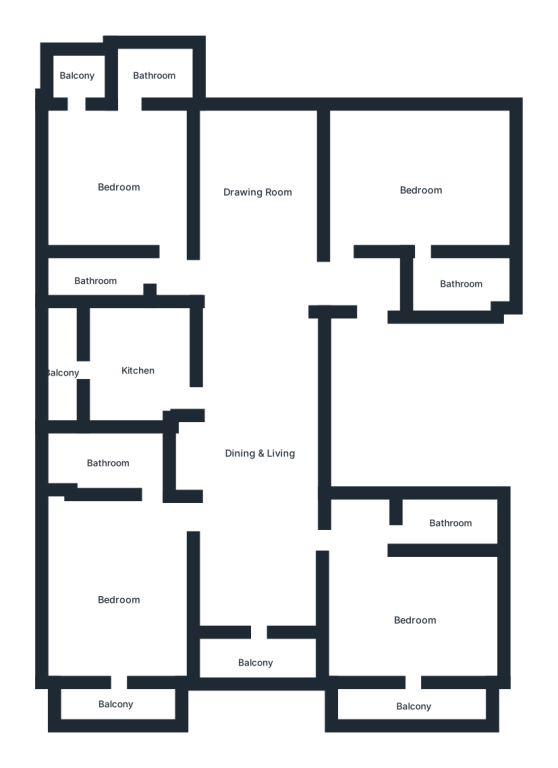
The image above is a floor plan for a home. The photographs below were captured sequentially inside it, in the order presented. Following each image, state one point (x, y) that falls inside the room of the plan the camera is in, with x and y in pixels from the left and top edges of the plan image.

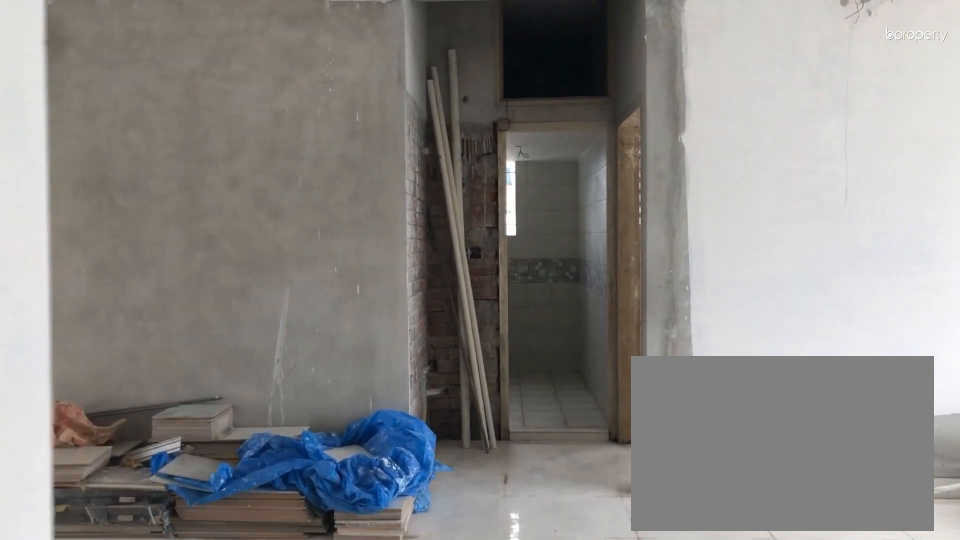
(293, 286)
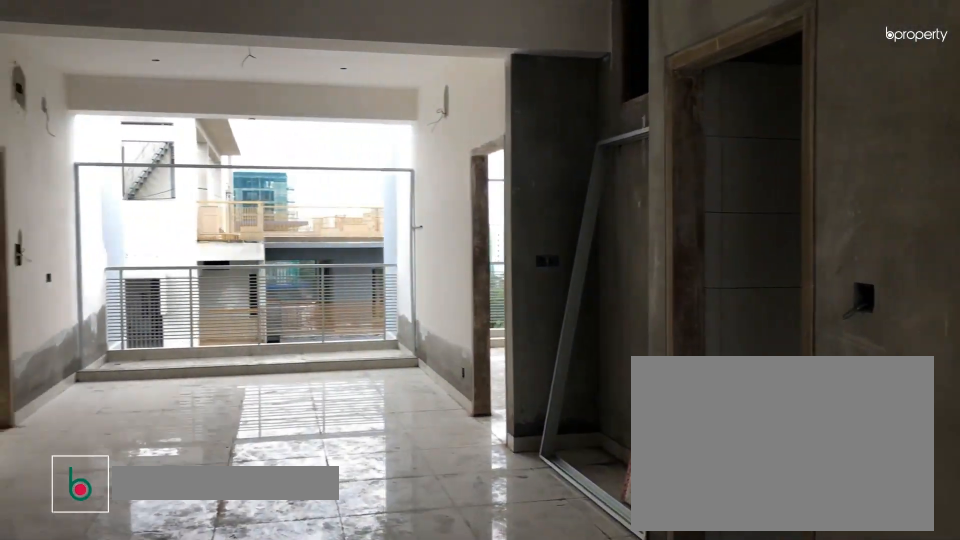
(258, 454)
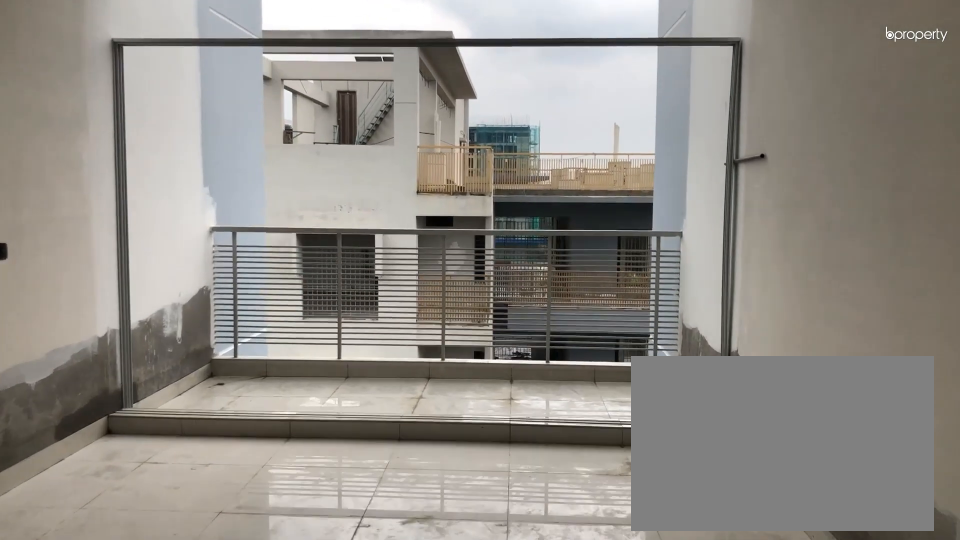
(258, 454)
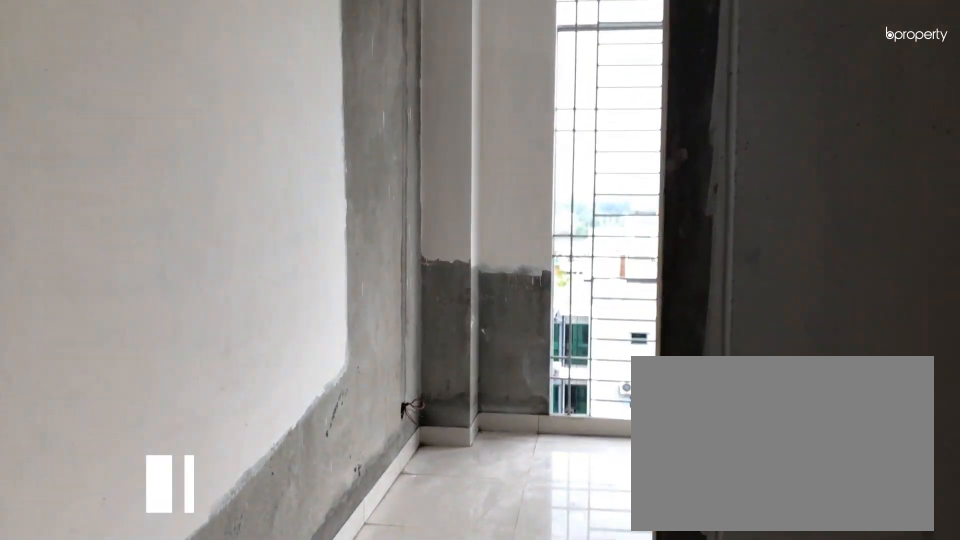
(345, 239)
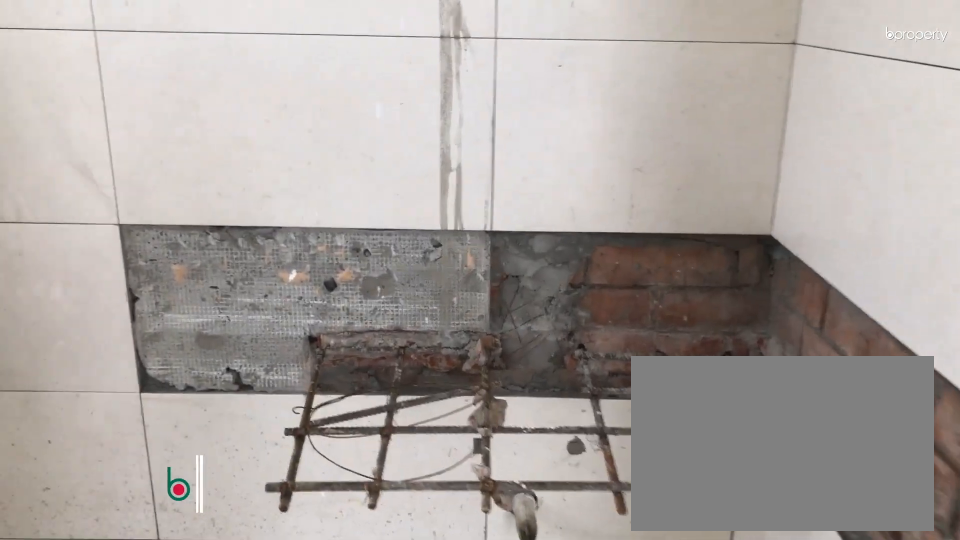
(463, 284)
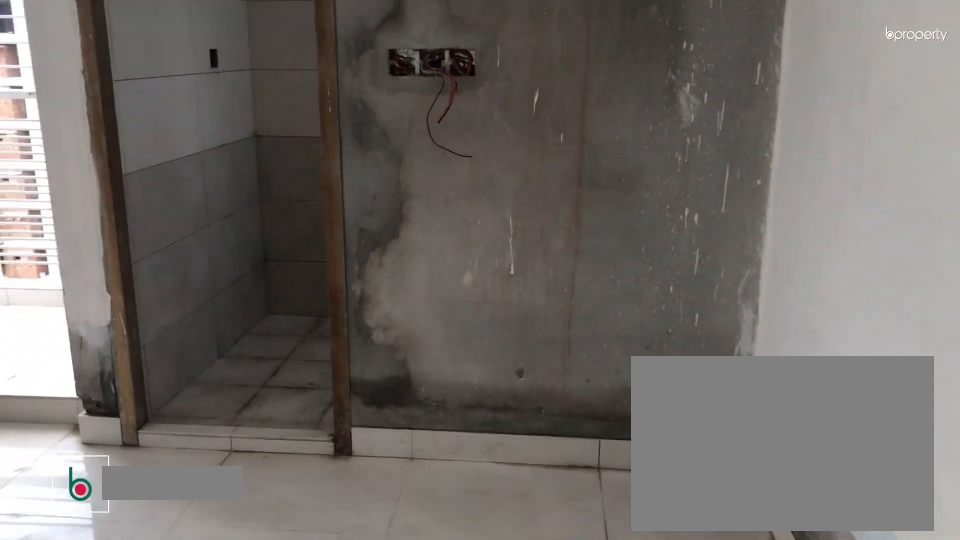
(120, 185)
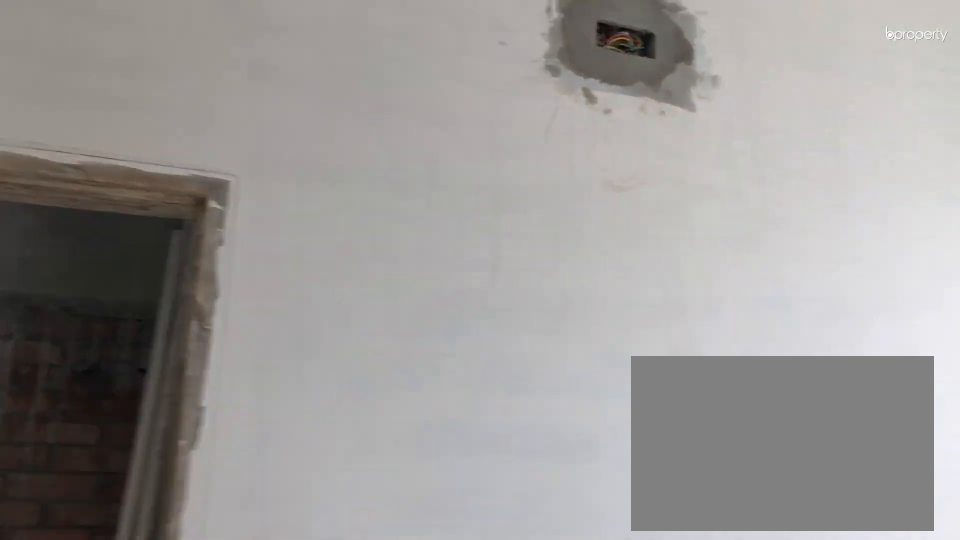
(120, 185)
